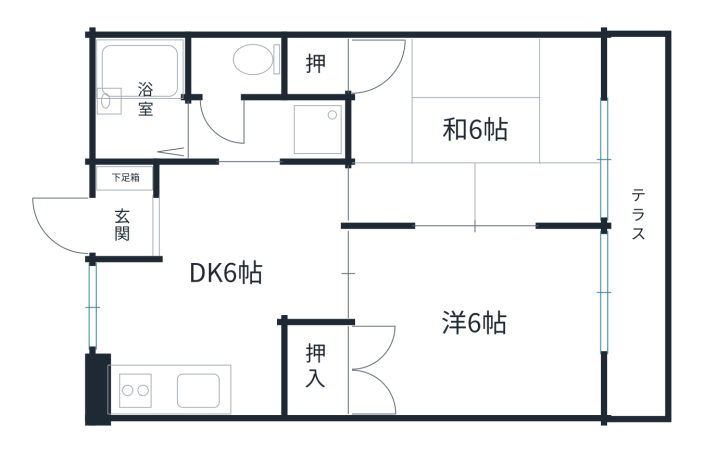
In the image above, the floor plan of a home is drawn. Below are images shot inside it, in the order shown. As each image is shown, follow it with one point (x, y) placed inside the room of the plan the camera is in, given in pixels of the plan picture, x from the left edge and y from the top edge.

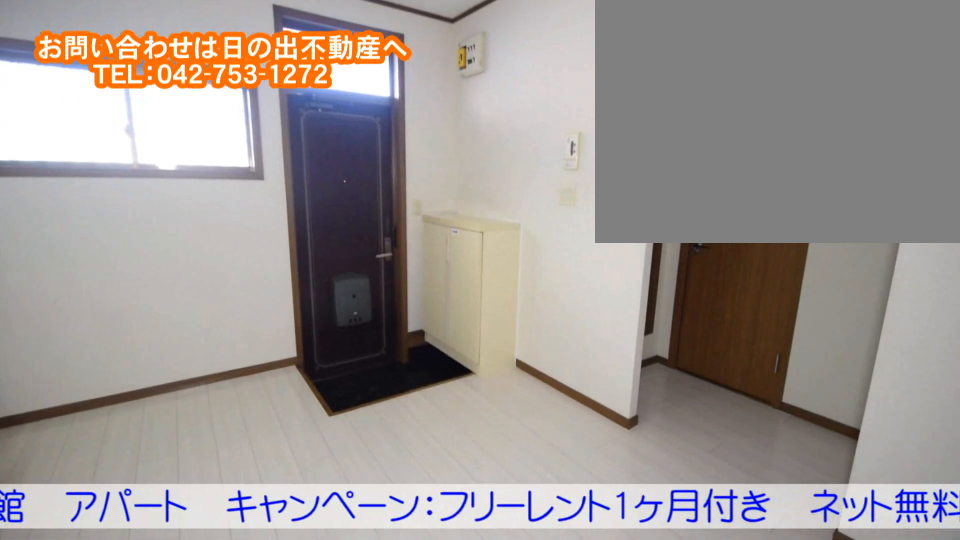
(231, 302)
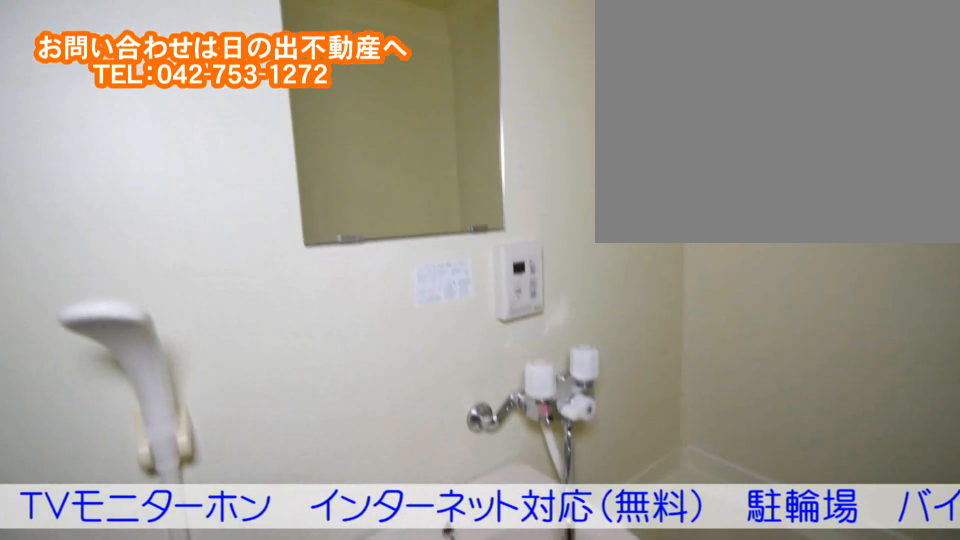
(142, 116)
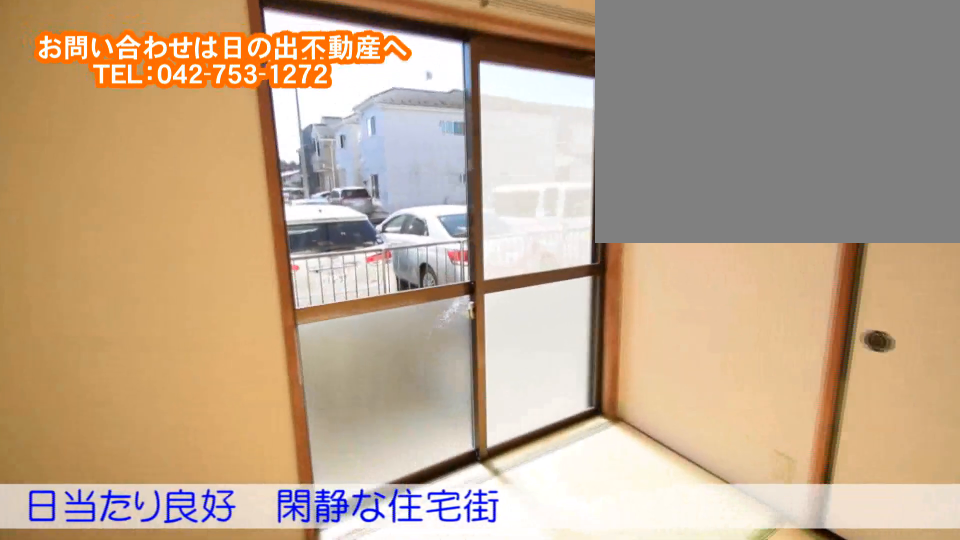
(536, 129)
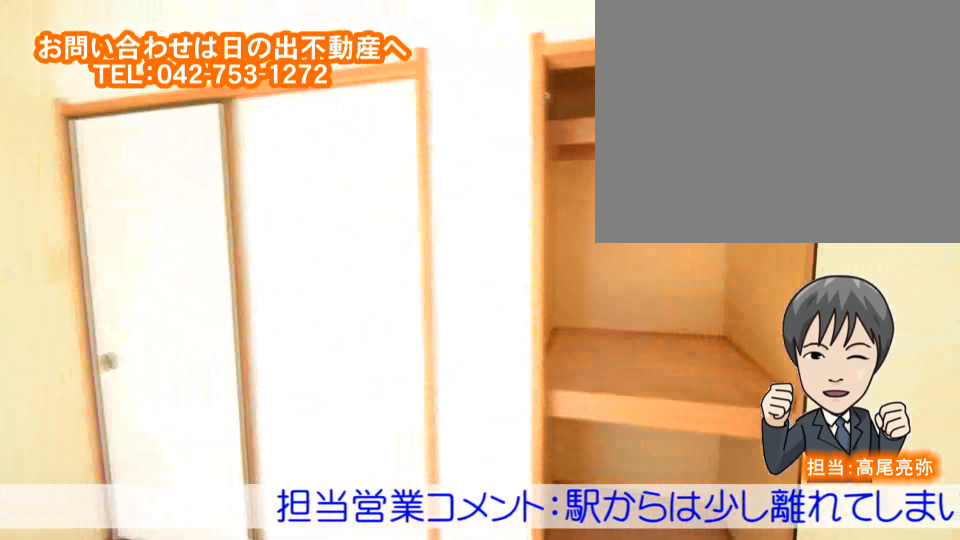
(536, 128)
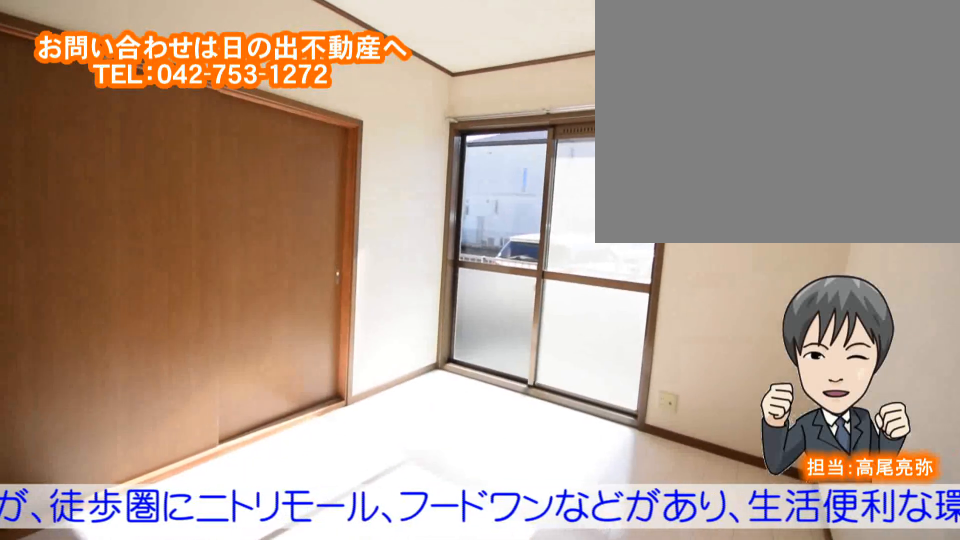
(542, 314)
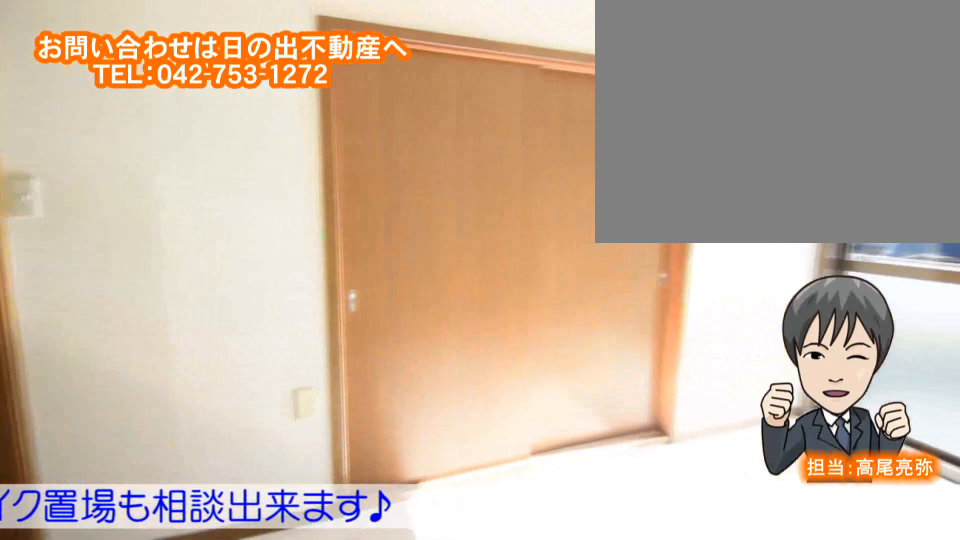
(542, 315)
